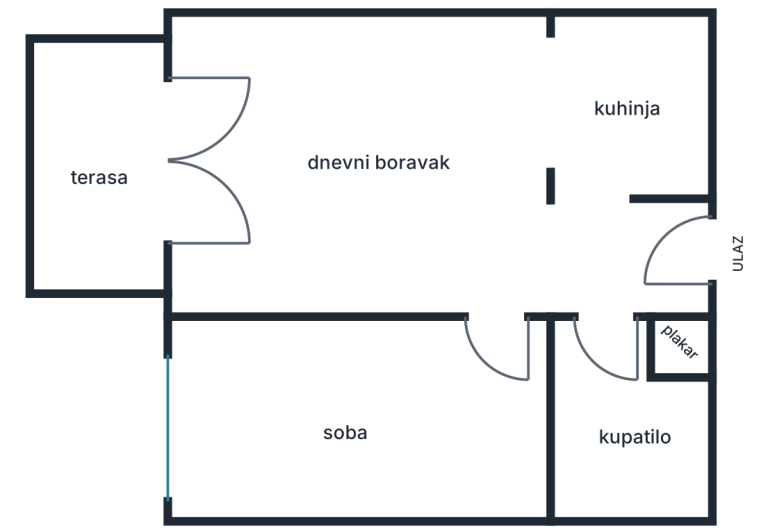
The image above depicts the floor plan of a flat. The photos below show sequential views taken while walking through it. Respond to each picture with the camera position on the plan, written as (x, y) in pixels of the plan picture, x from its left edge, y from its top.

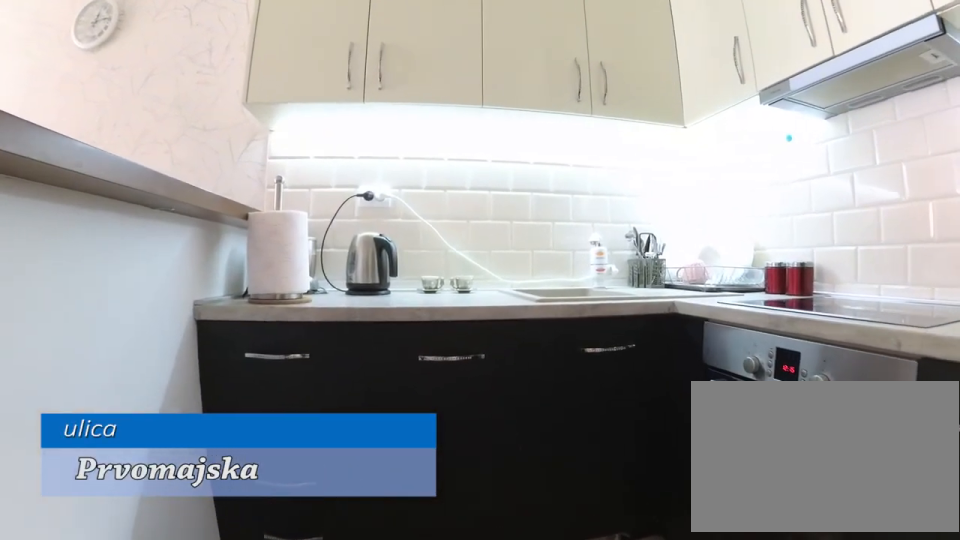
(603, 194)
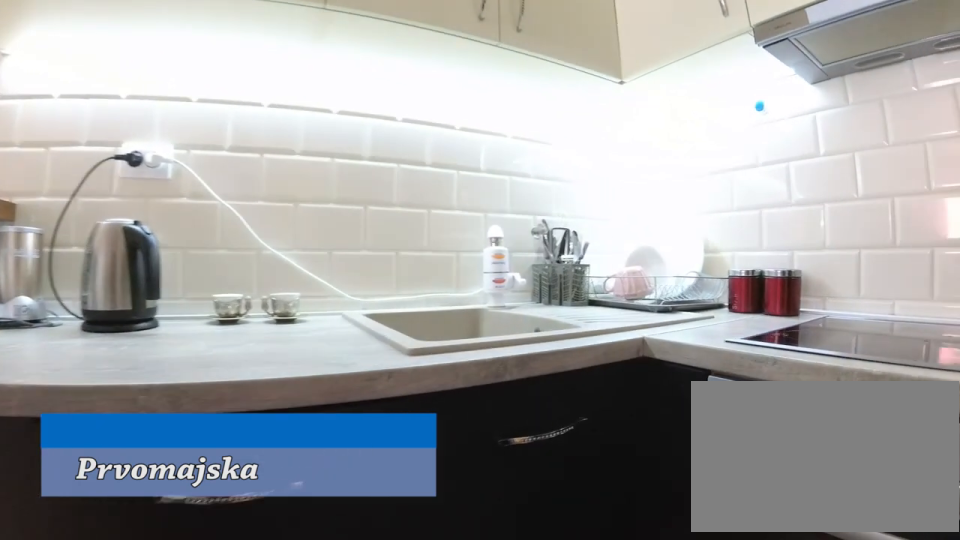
(608, 123)
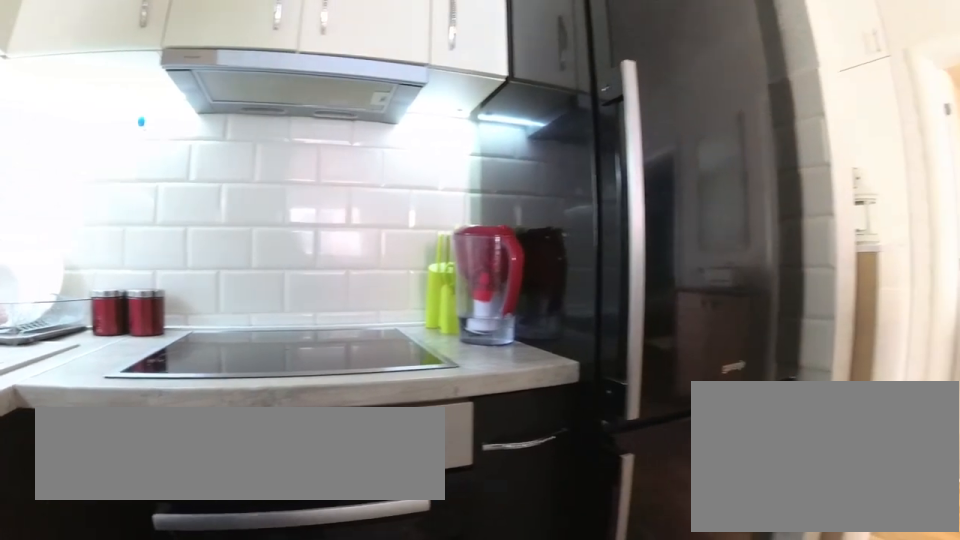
(583, 64)
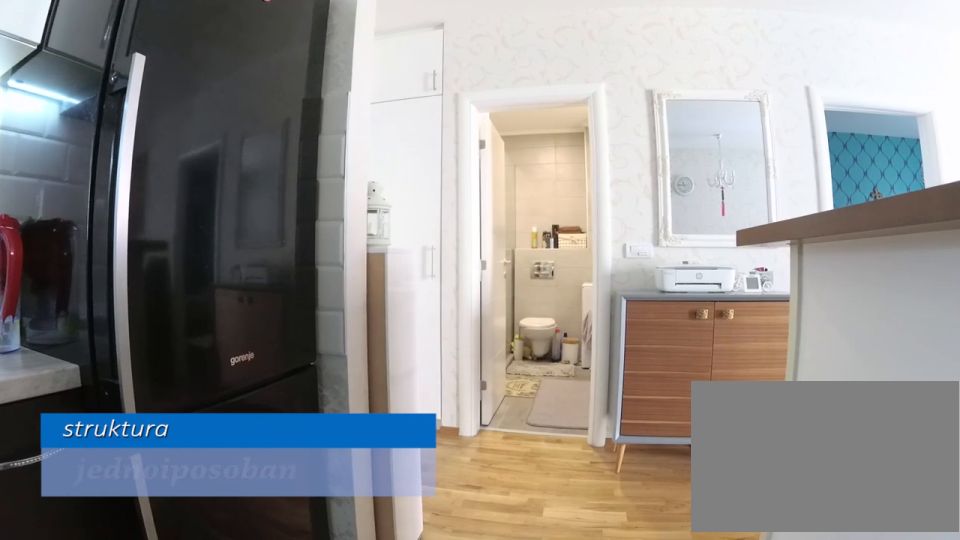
(598, 55)
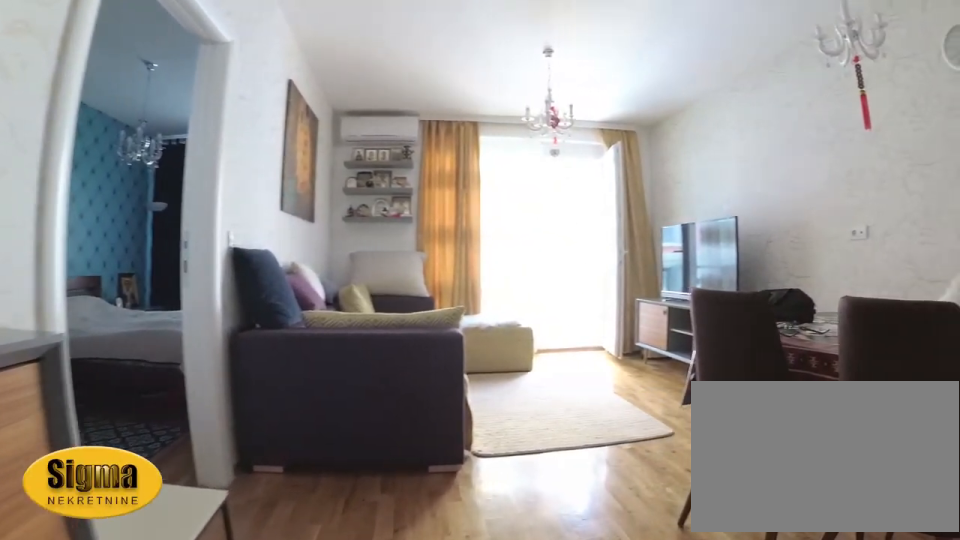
(603, 243)
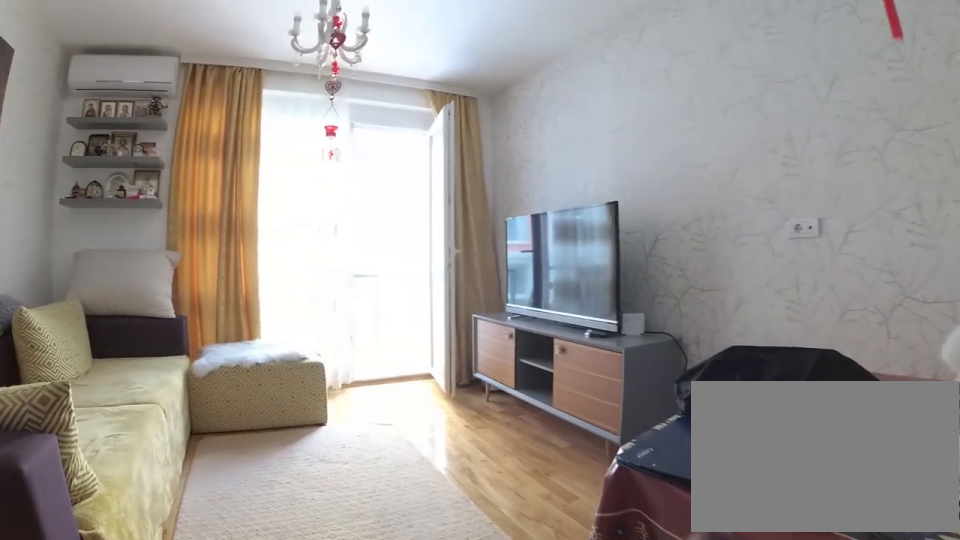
(498, 198)
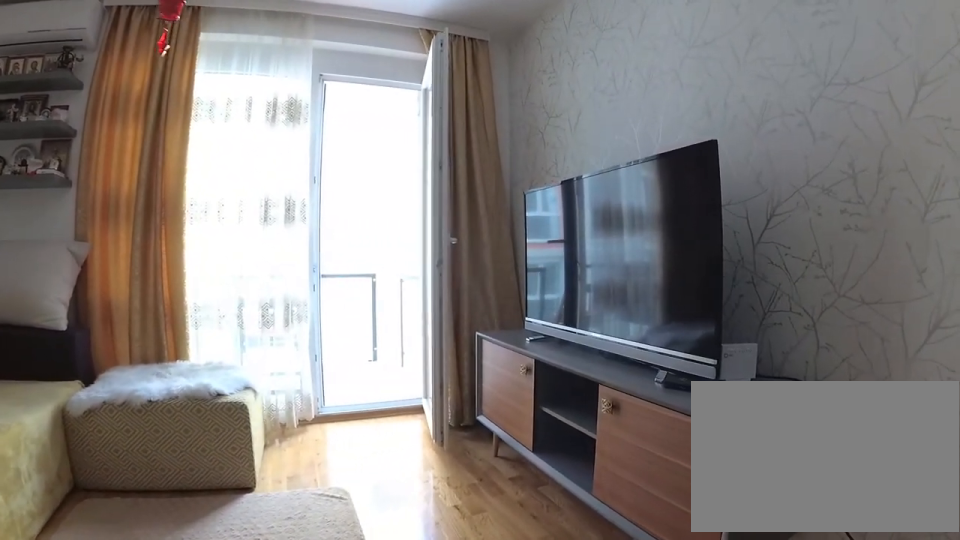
(453, 149)
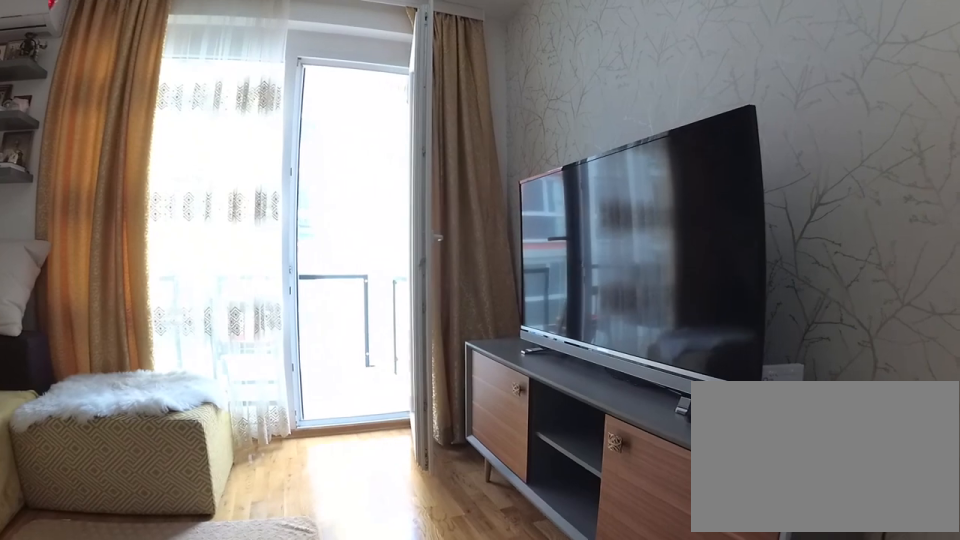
(441, 127)
